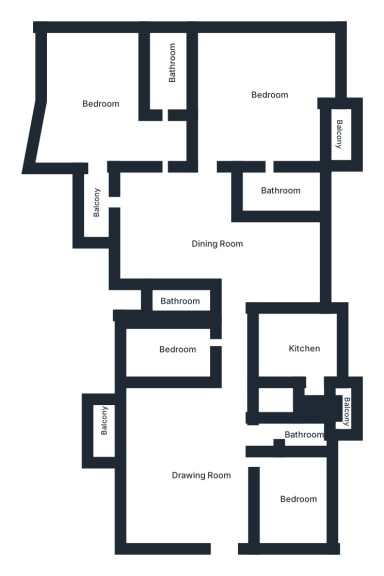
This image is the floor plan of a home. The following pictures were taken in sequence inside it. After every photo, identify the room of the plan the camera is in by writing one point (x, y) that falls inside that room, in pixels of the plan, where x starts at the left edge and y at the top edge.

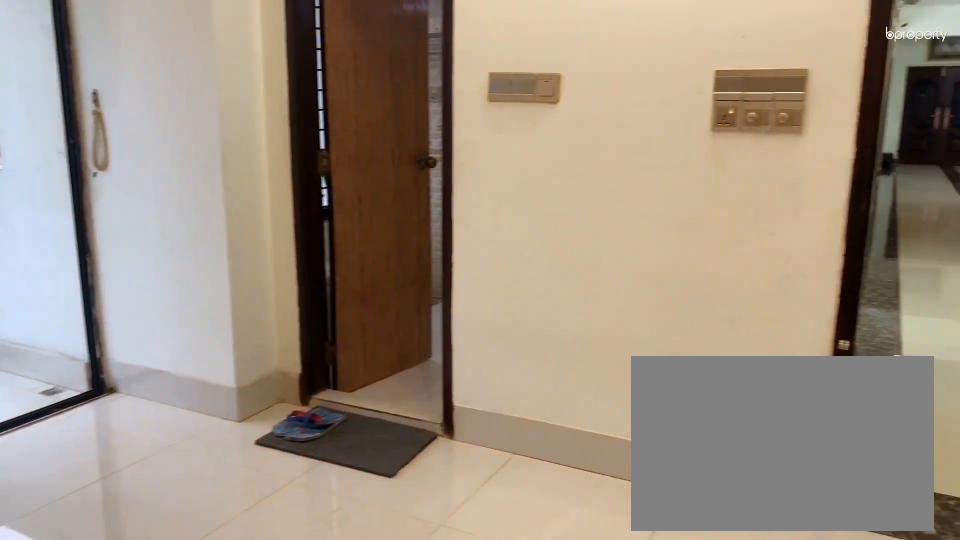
(266, 94)
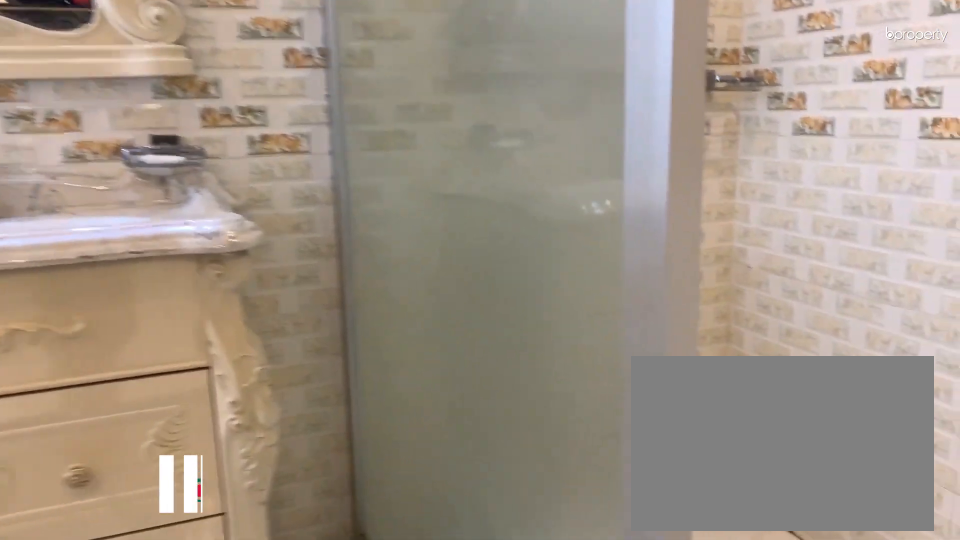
(281, 190)
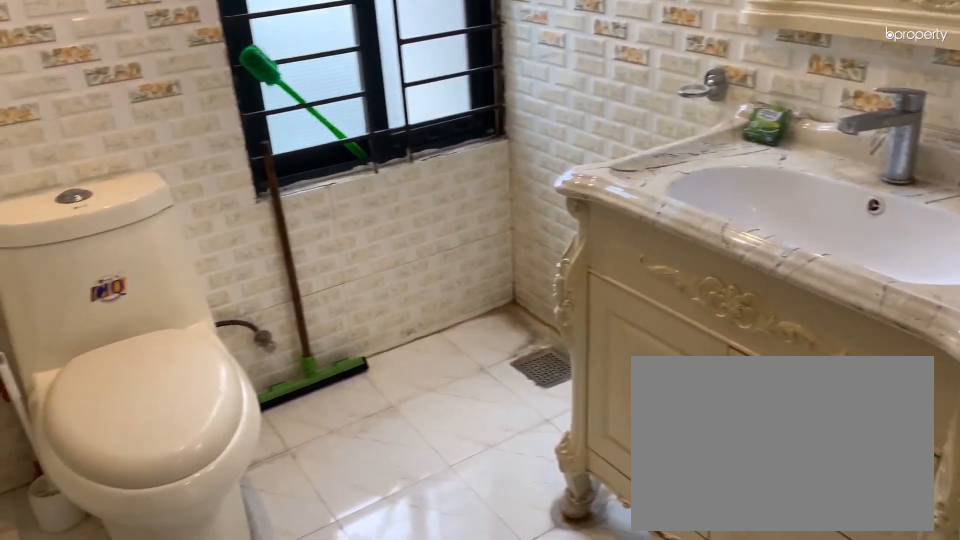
(281, 190)
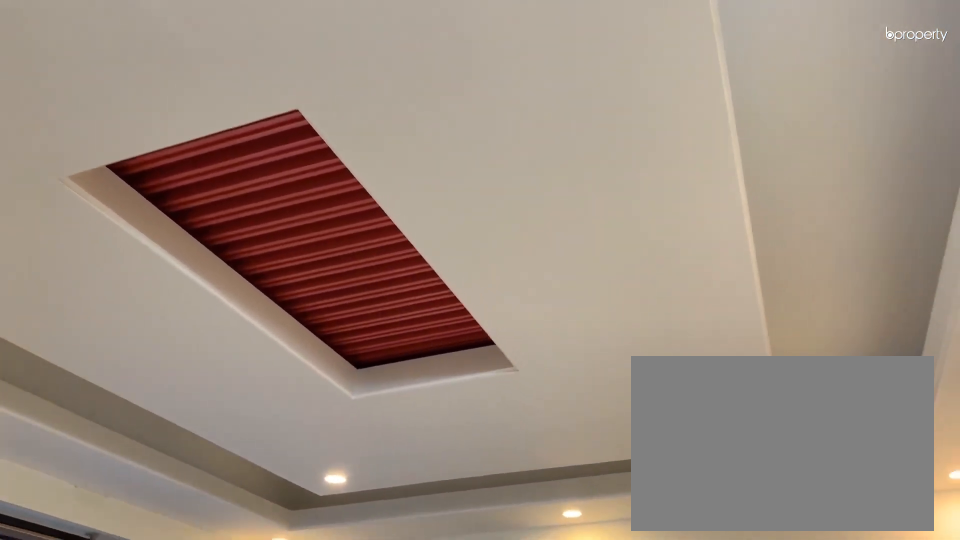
(105, 98)
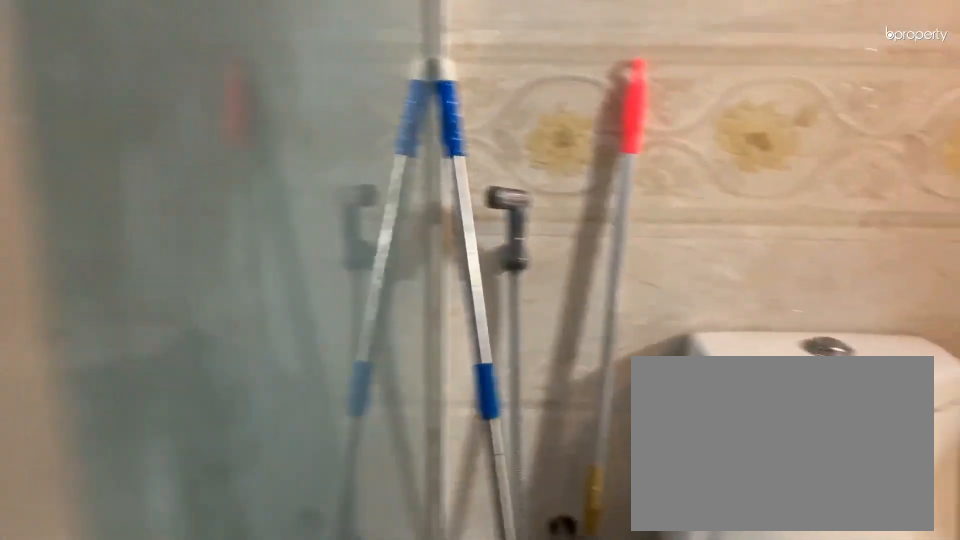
(168, 72)
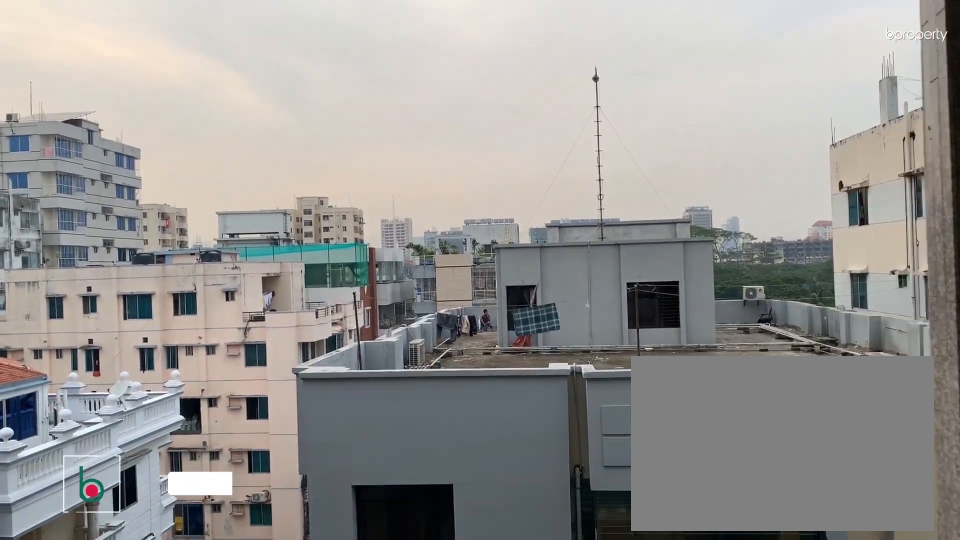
(96, 199)
